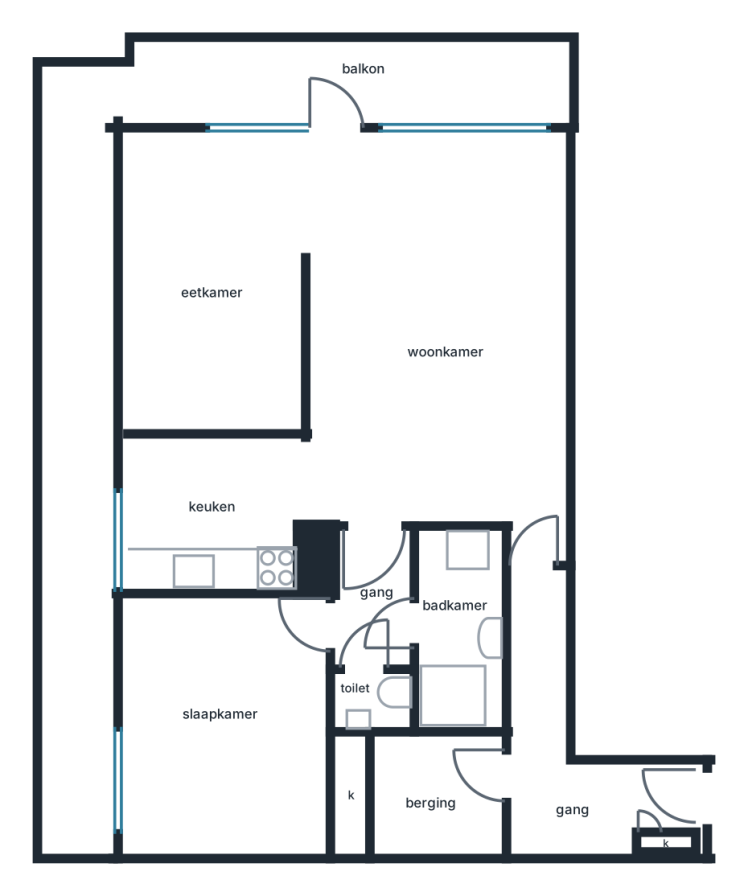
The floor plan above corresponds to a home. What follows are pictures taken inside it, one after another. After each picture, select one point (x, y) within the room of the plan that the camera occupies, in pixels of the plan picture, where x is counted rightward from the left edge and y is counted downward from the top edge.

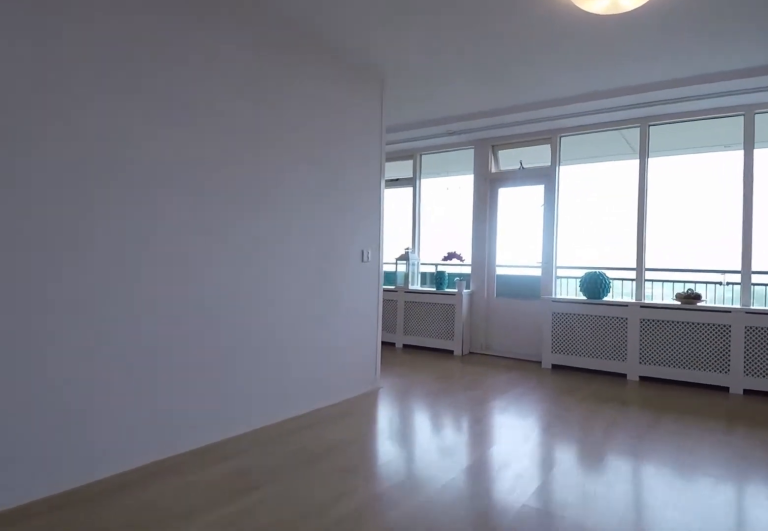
(438, 335)
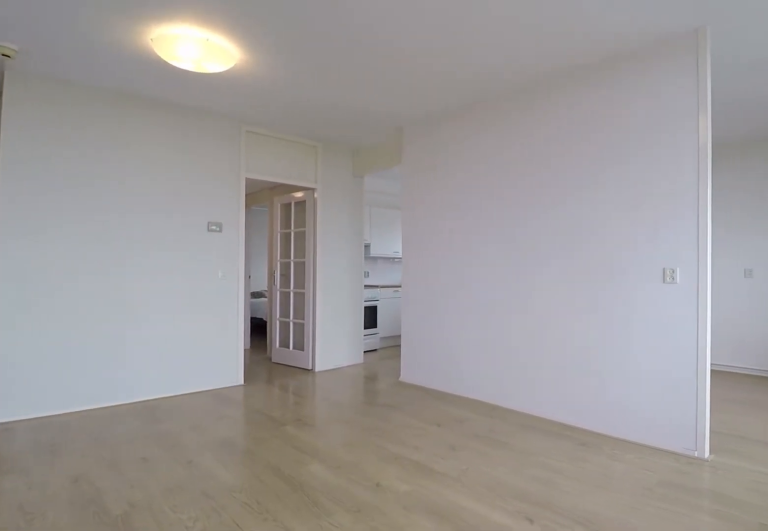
(438, 335)
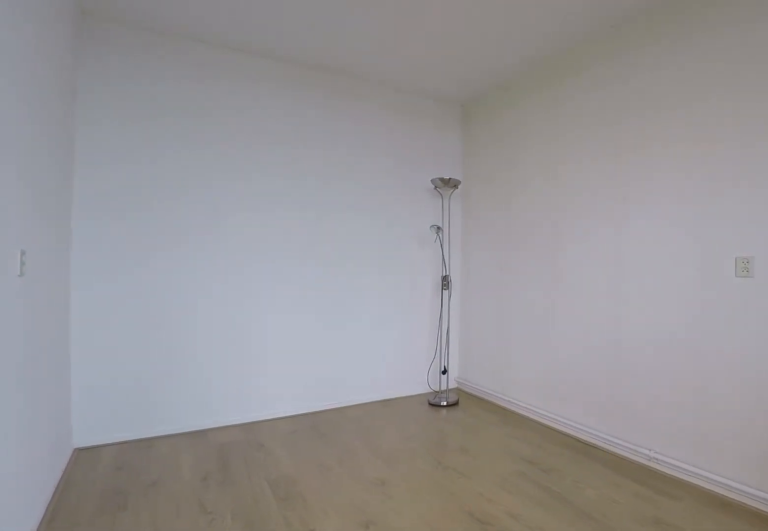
(216, 281)
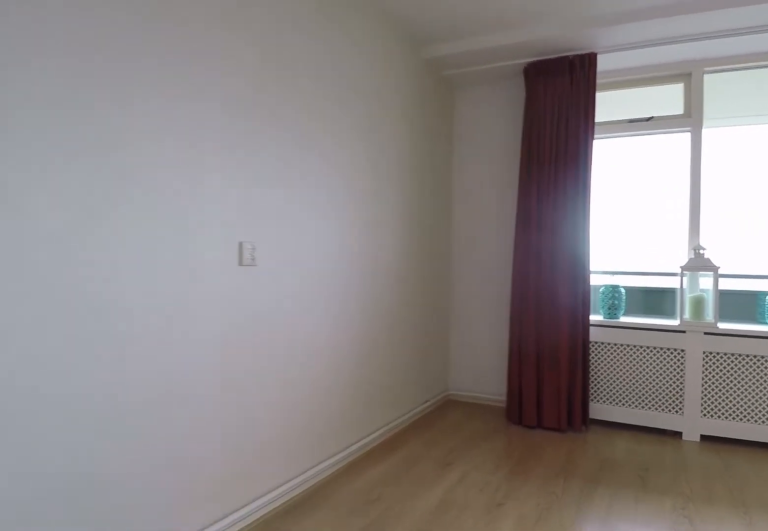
(216, 281)
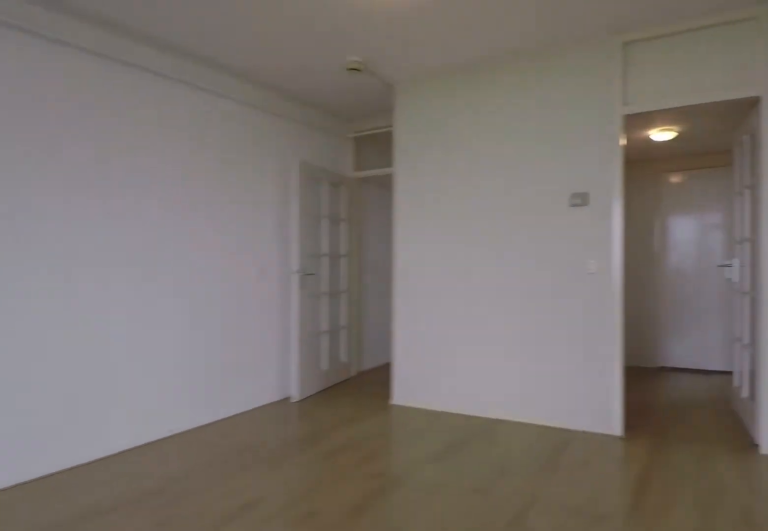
(438, 333)
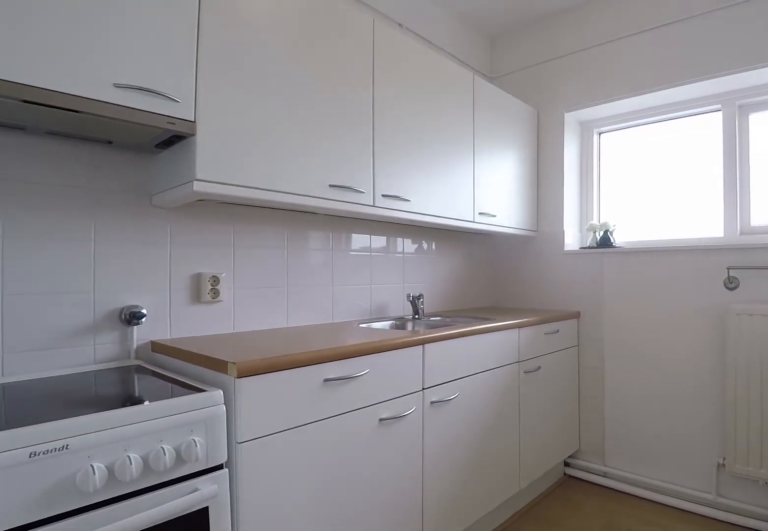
(211, 566)
